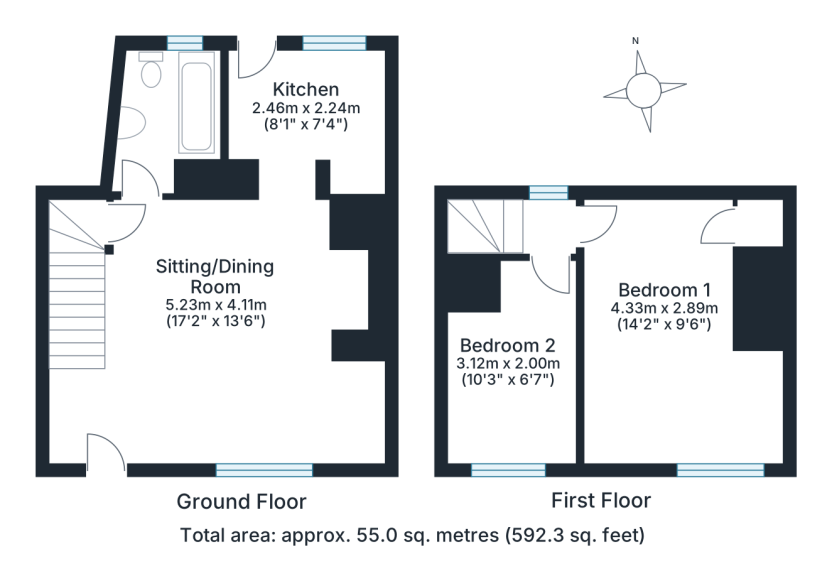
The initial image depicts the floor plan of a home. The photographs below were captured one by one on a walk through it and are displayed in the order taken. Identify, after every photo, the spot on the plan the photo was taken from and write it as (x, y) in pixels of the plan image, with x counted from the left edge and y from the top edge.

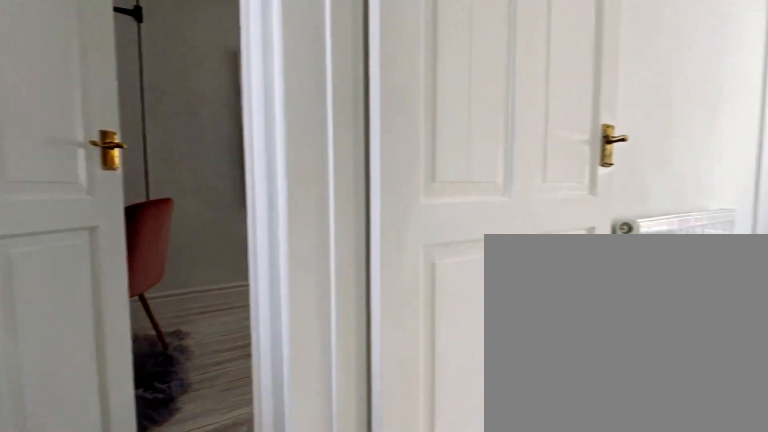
(545, 267)
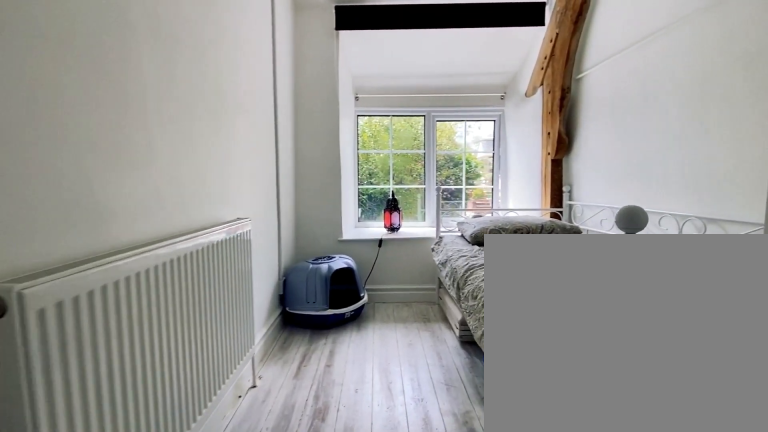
(527, 345)
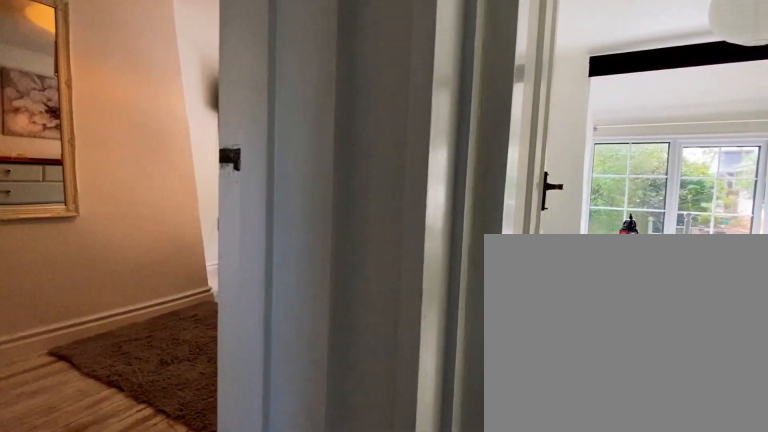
(563, 221)
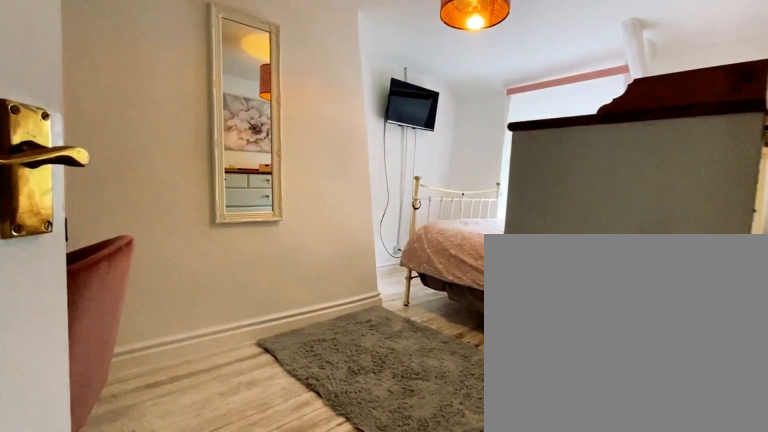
(598, 264)
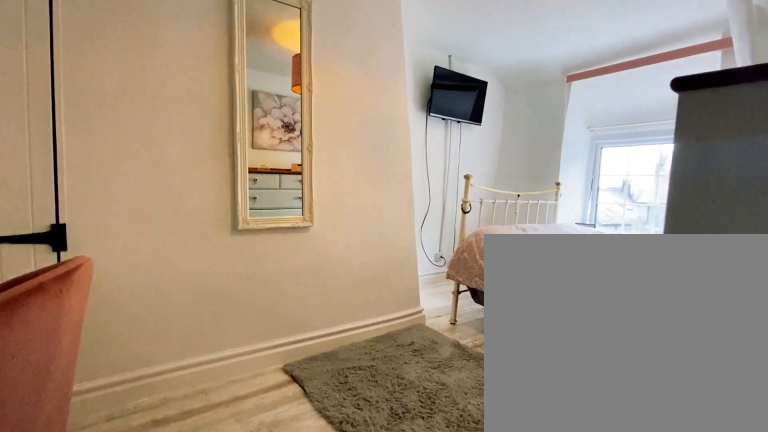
(618, 292)
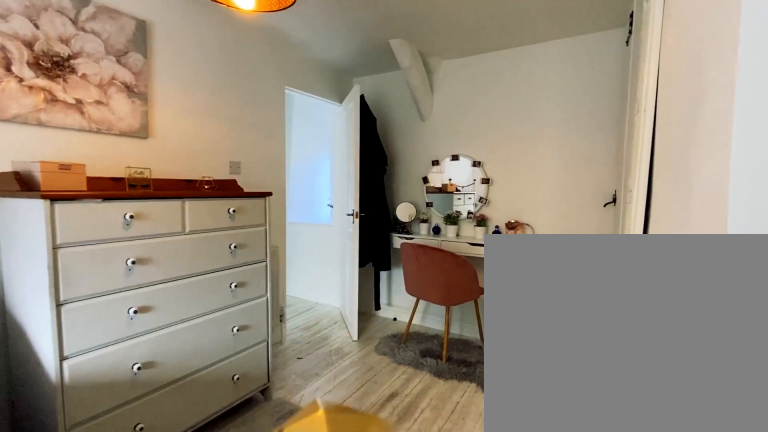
(666, 362)
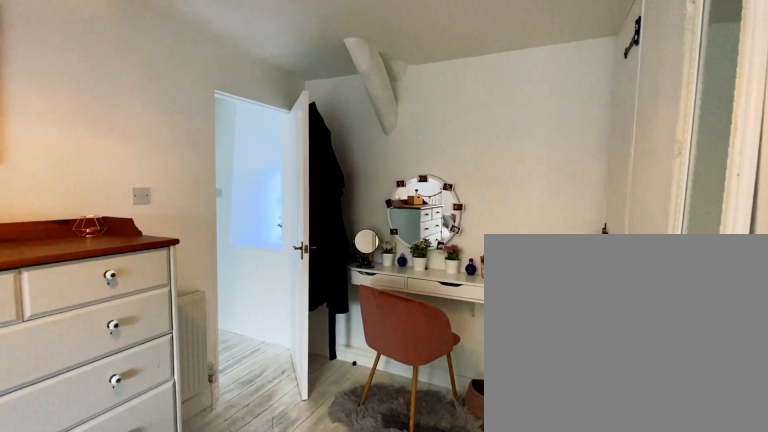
(666, 362)
